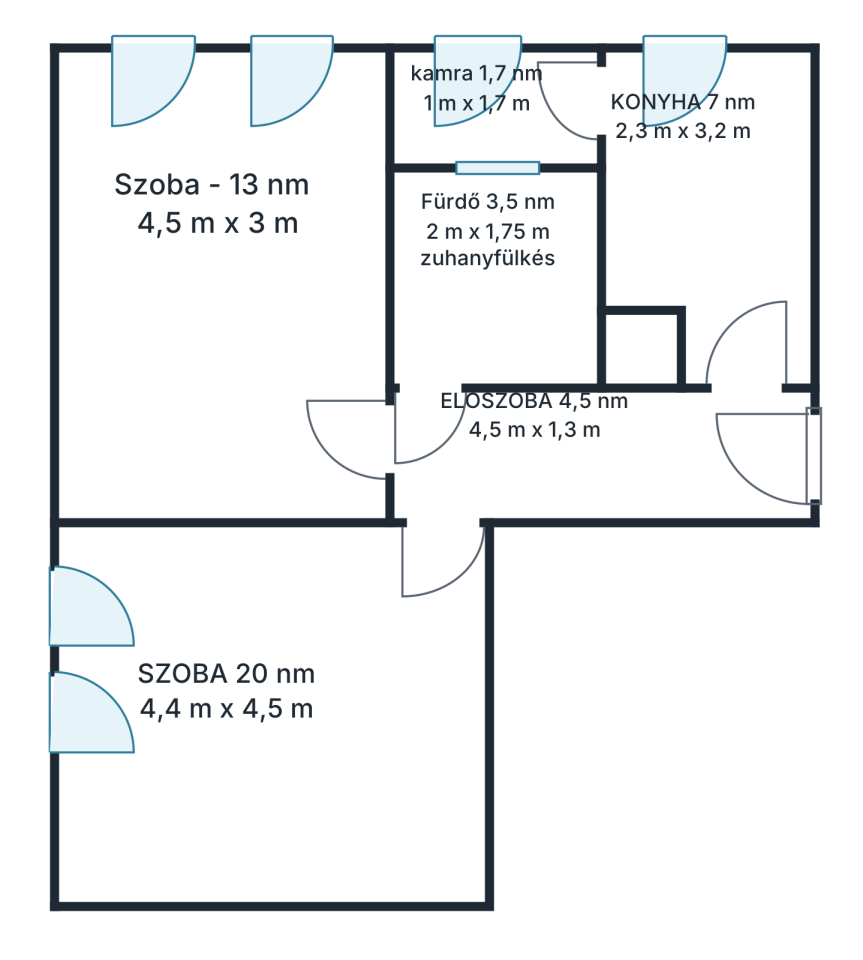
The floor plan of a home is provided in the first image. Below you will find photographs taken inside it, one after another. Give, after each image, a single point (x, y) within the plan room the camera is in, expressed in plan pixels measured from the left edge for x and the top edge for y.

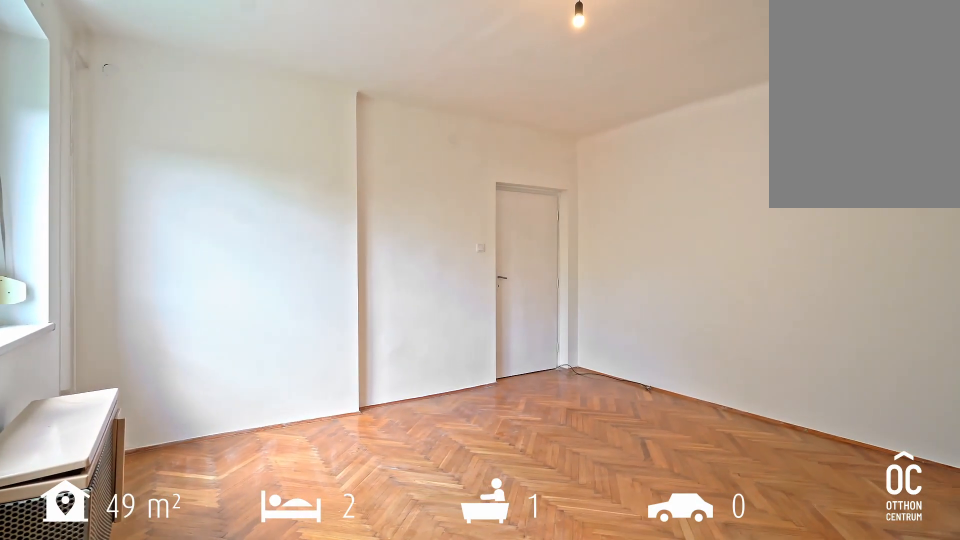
(278, 719)
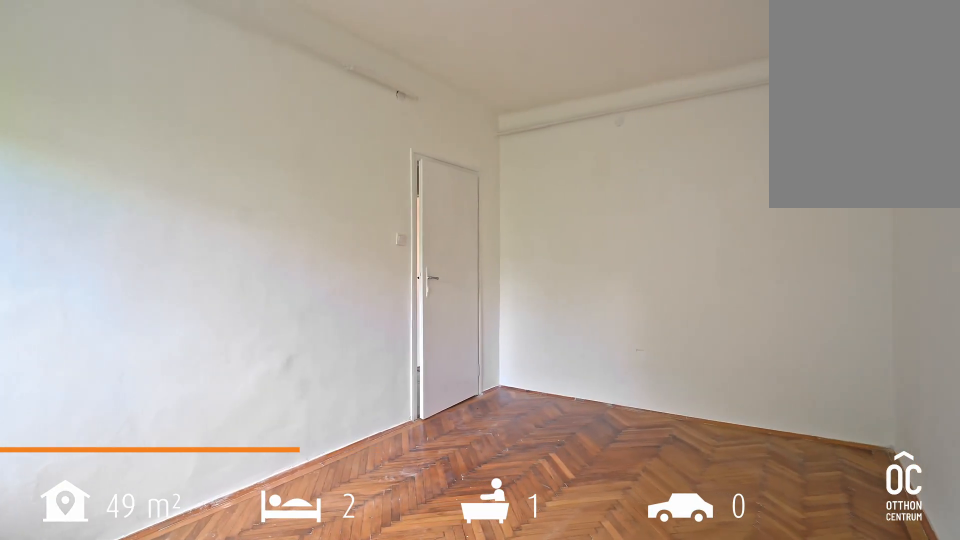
(221, 321)
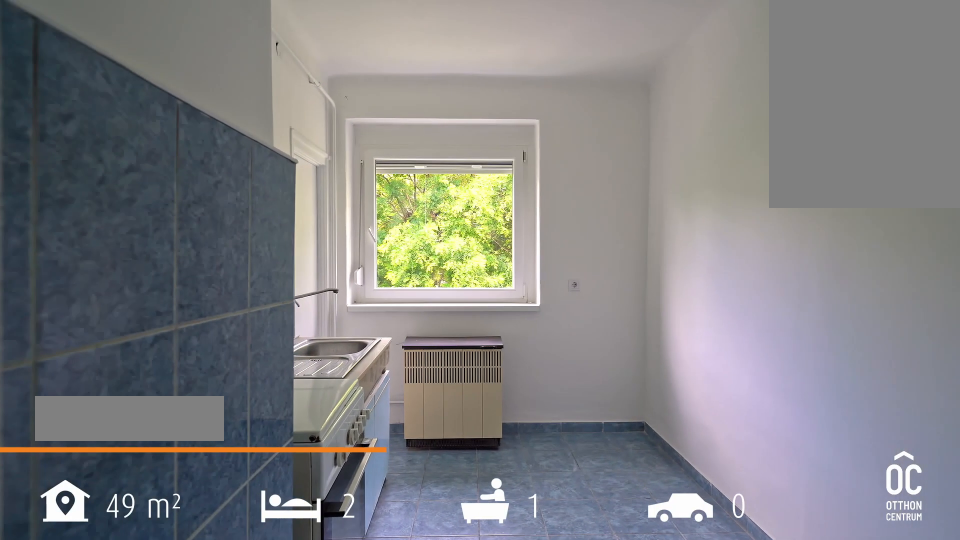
(695, 210)
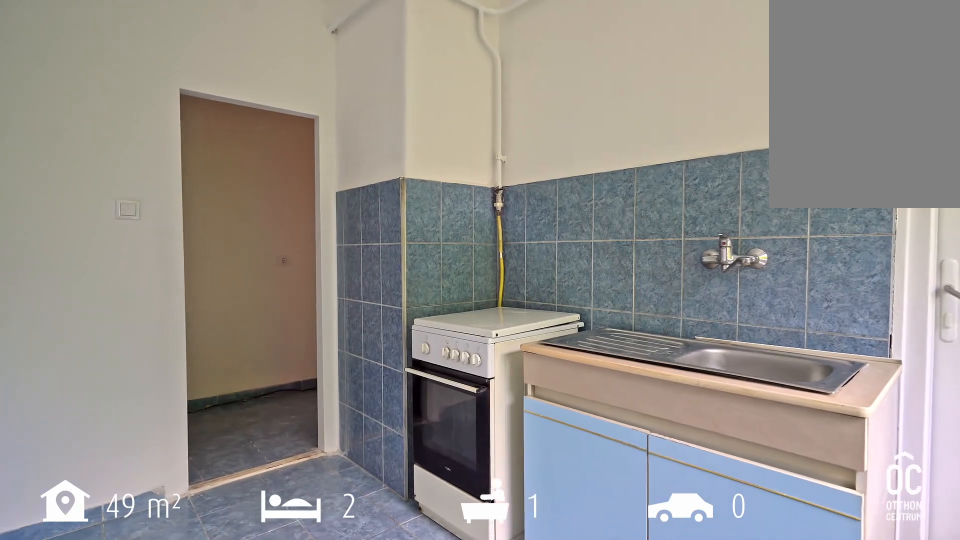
(695, 210)
